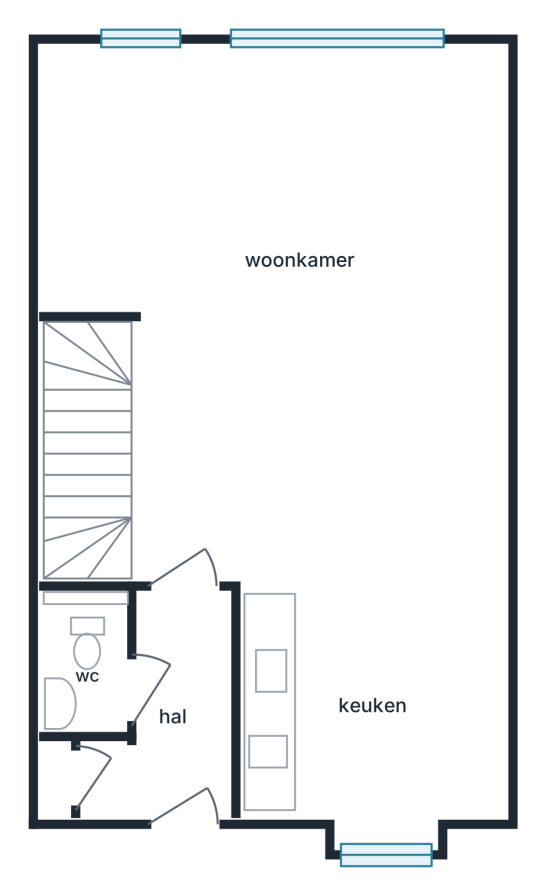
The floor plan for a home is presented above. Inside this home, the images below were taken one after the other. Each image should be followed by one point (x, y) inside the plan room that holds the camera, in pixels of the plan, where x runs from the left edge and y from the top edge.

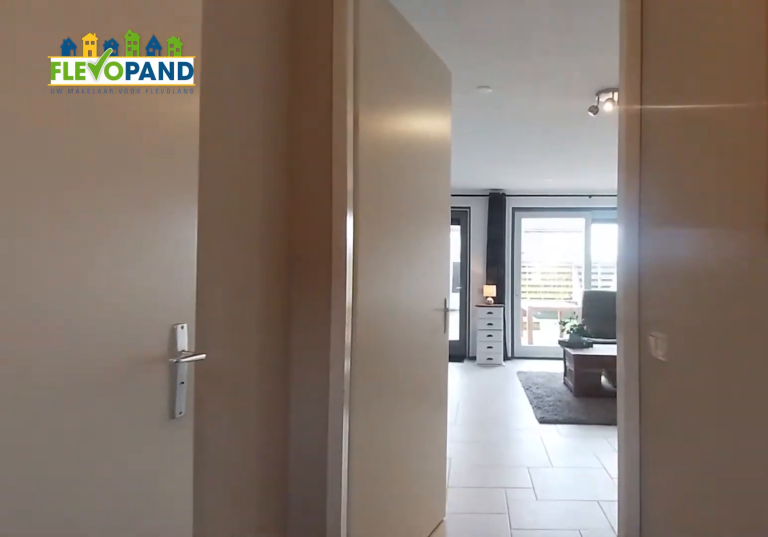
(172, 715)
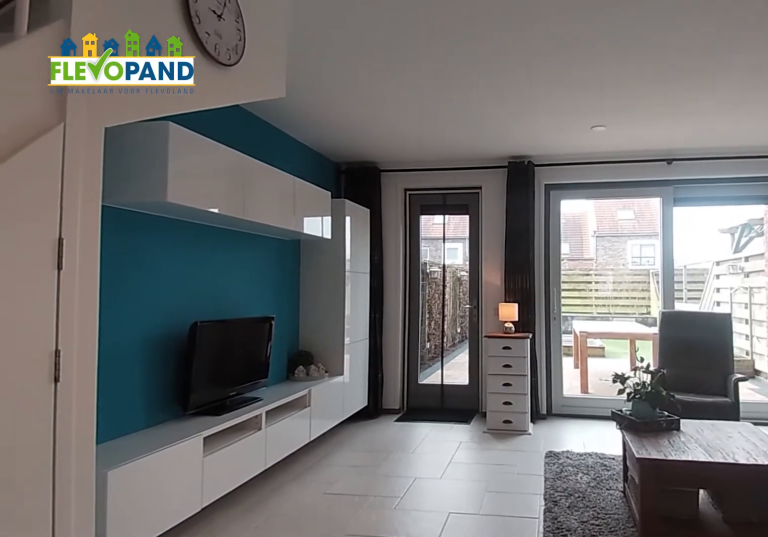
(289, 252)
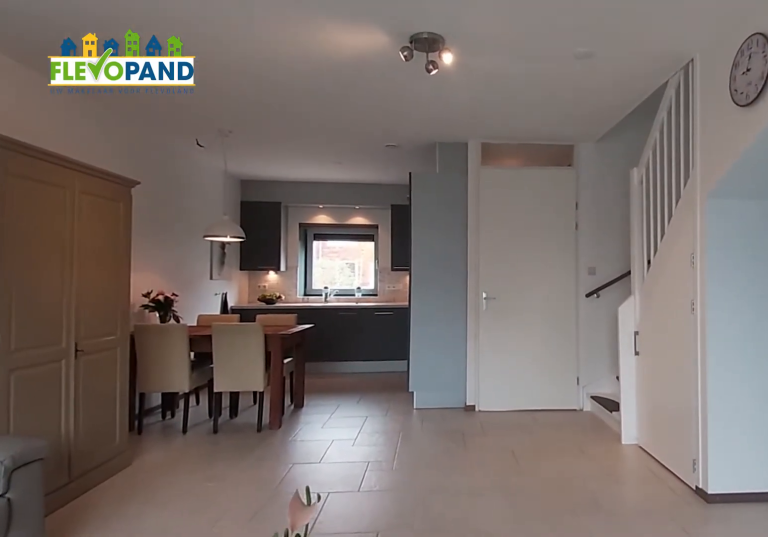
(289, 252)
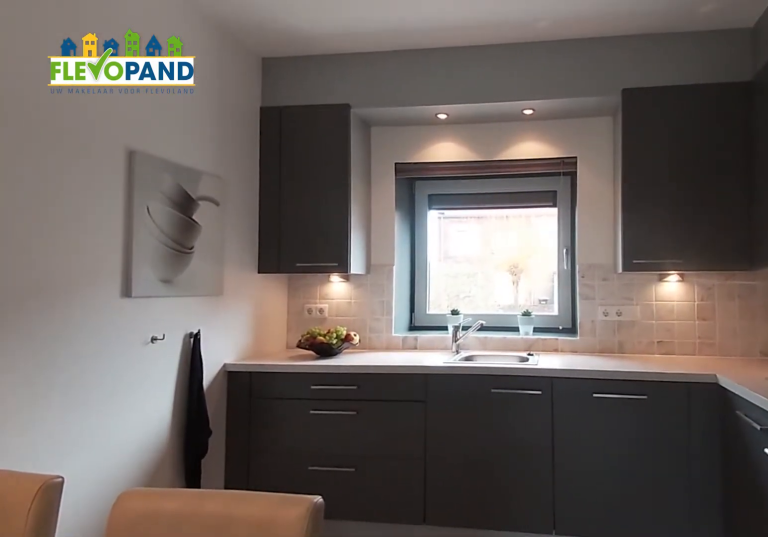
(373, 703)
